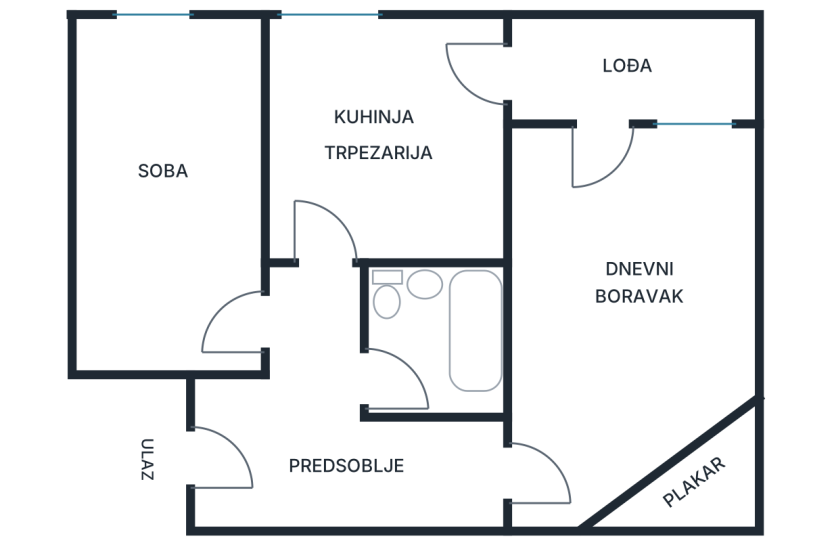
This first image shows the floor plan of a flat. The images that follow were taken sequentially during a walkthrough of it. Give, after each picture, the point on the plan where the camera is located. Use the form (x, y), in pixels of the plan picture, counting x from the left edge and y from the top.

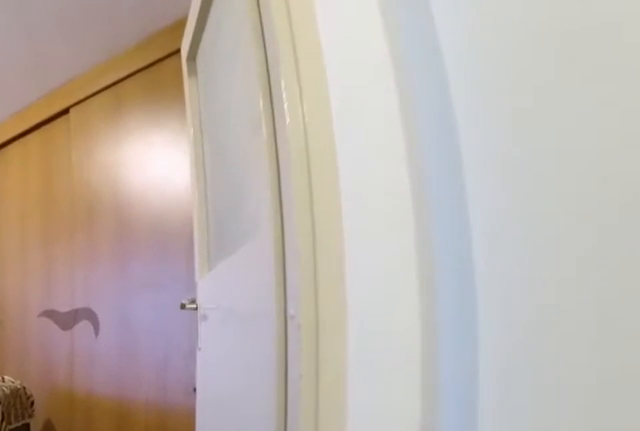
(402, 469)
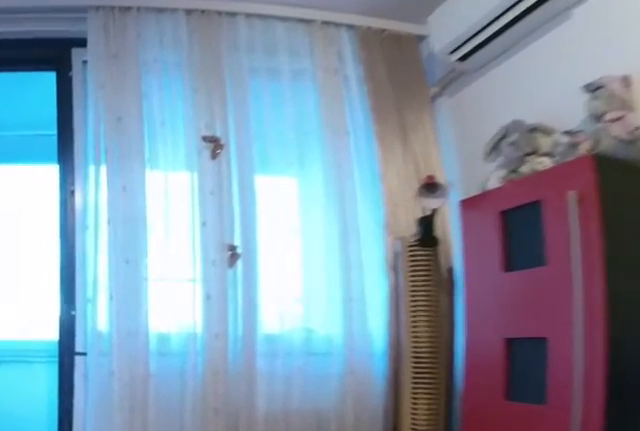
(576, 360)
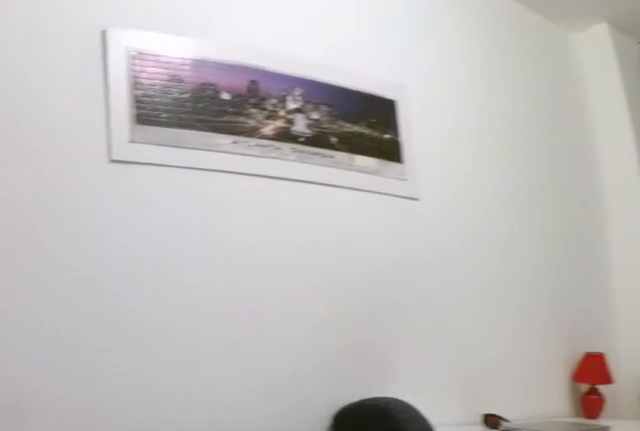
(225, 303)
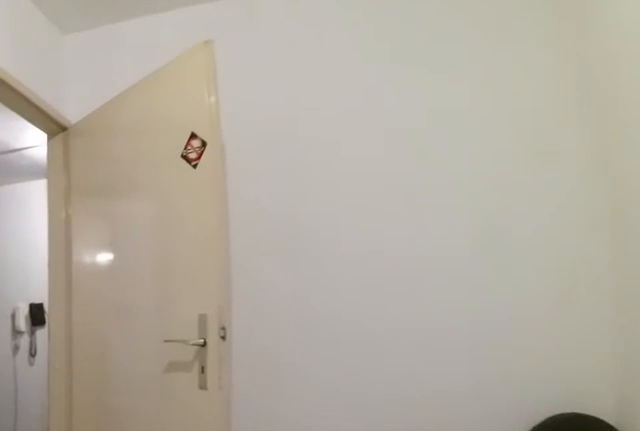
(188, 177)
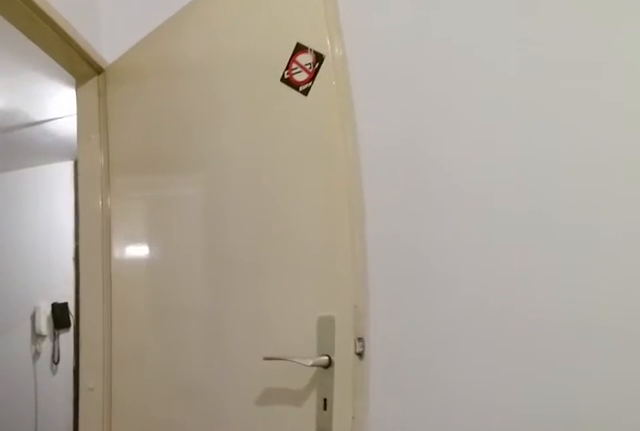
(209, 237)
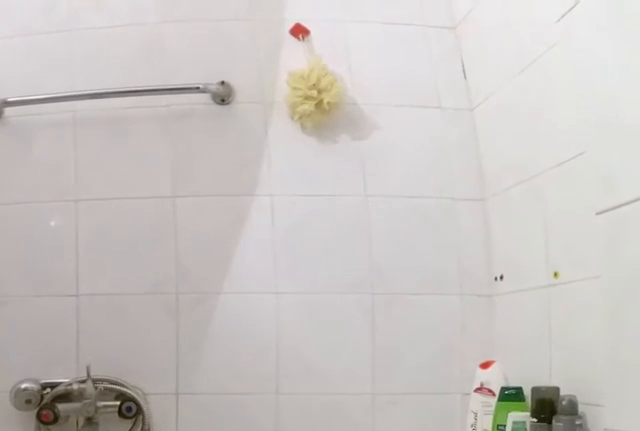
(399, 348)
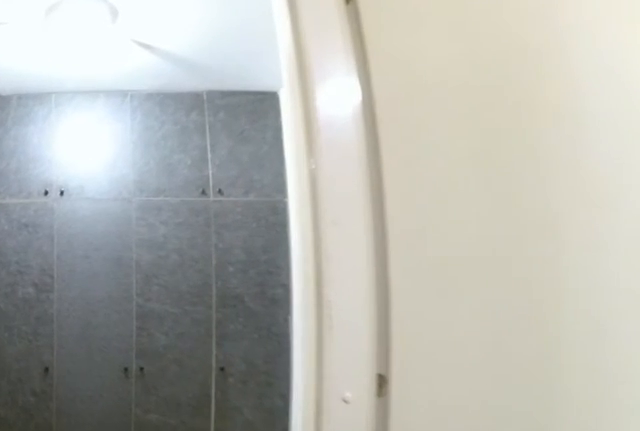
(314, 286)
